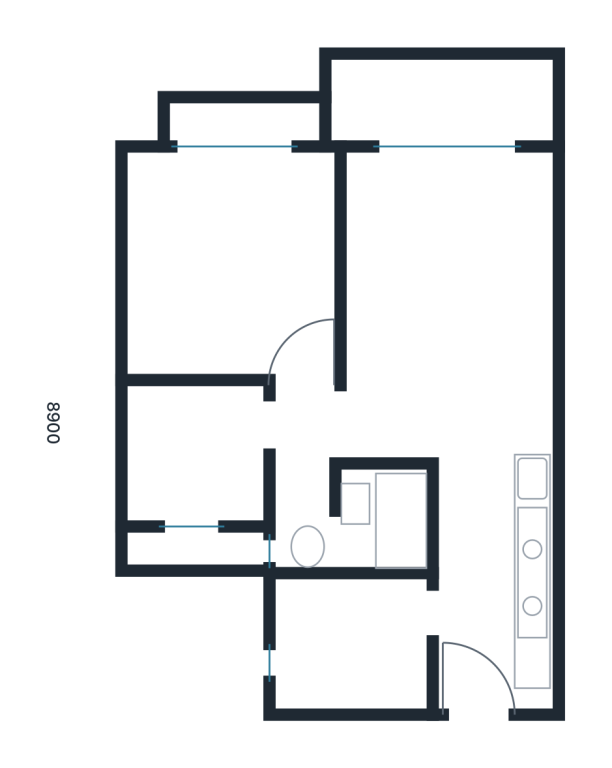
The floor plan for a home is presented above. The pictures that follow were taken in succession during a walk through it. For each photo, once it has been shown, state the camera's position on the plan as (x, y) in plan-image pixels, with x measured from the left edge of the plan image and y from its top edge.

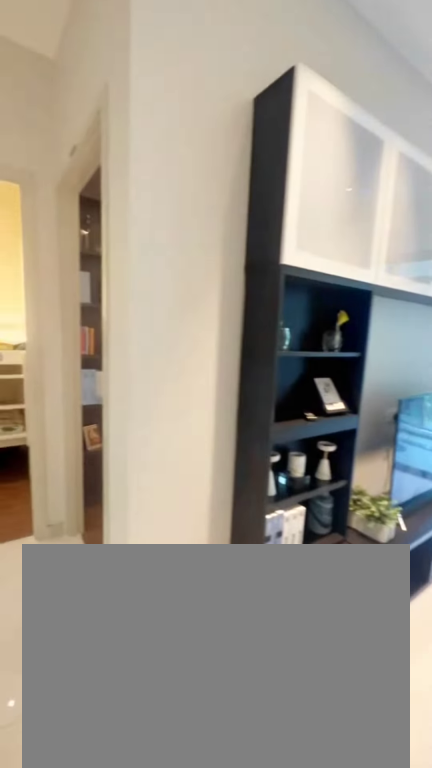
(455, 478)
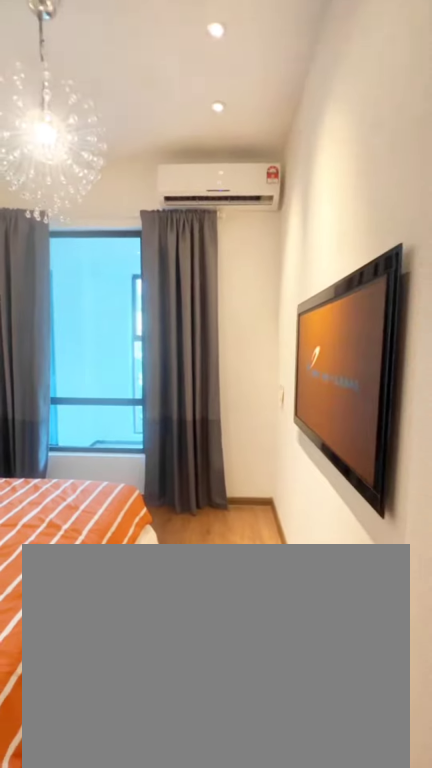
(276, 310)
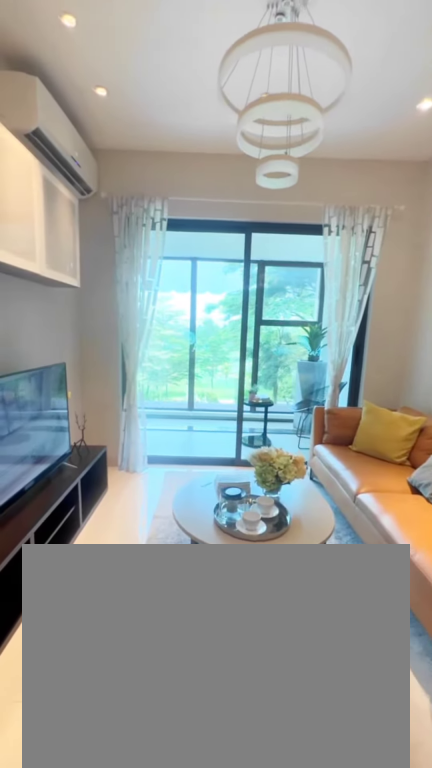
(424, 357)
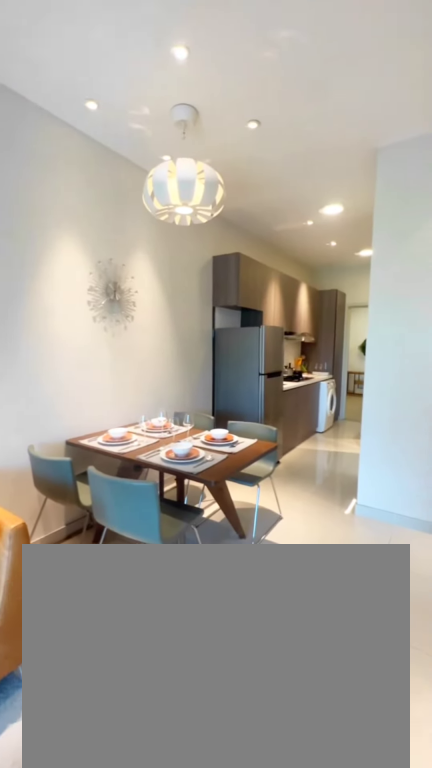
(428, 248)
